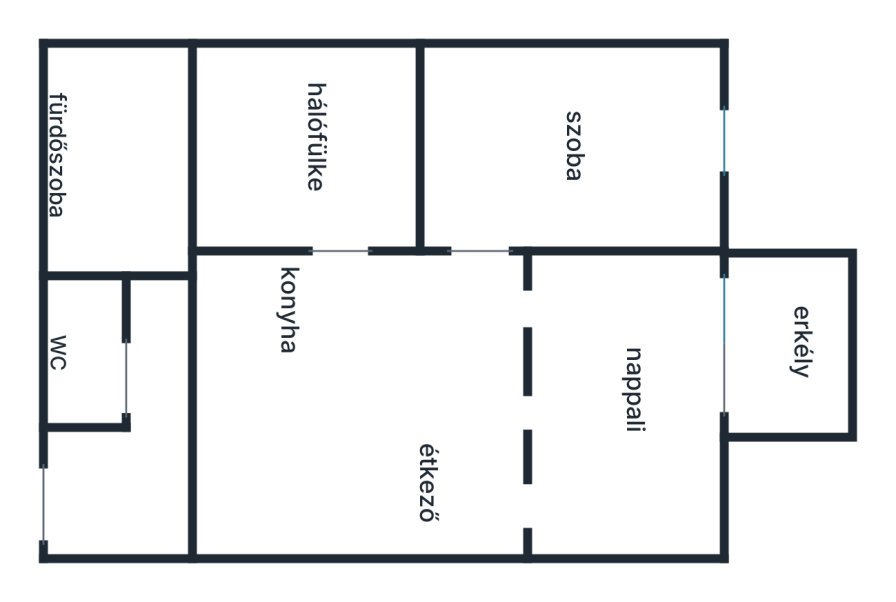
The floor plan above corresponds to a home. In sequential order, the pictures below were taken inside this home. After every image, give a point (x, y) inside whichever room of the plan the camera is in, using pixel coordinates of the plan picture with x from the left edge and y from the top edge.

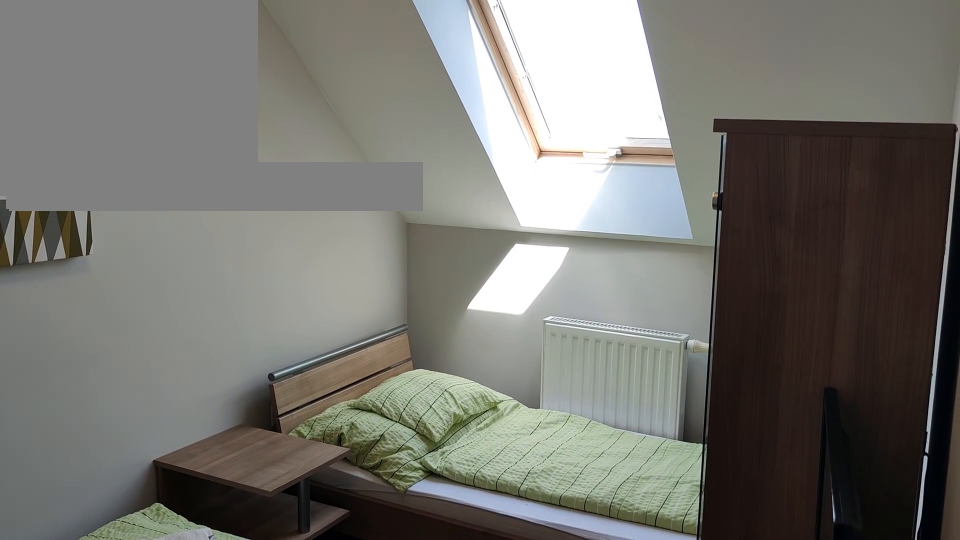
(574, 133)
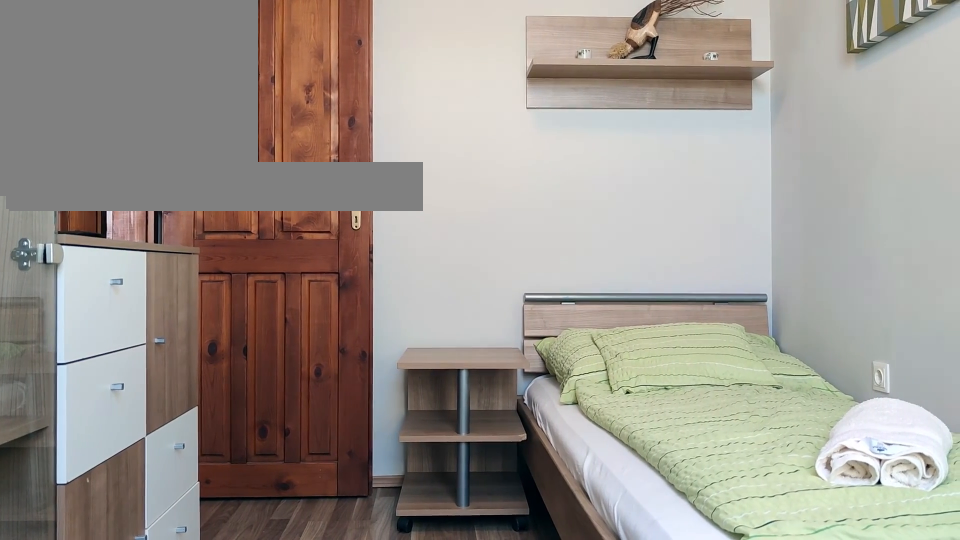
(574, 133)
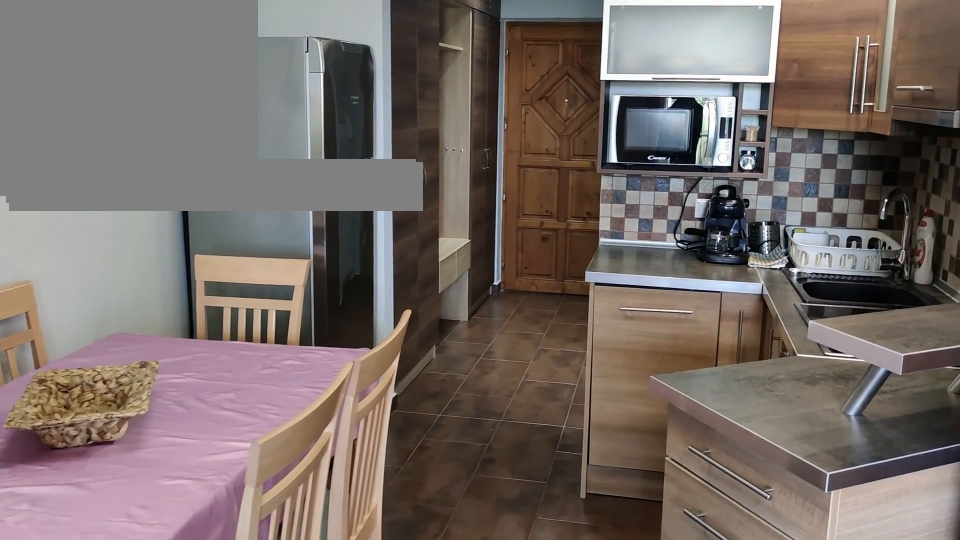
(351, 417)
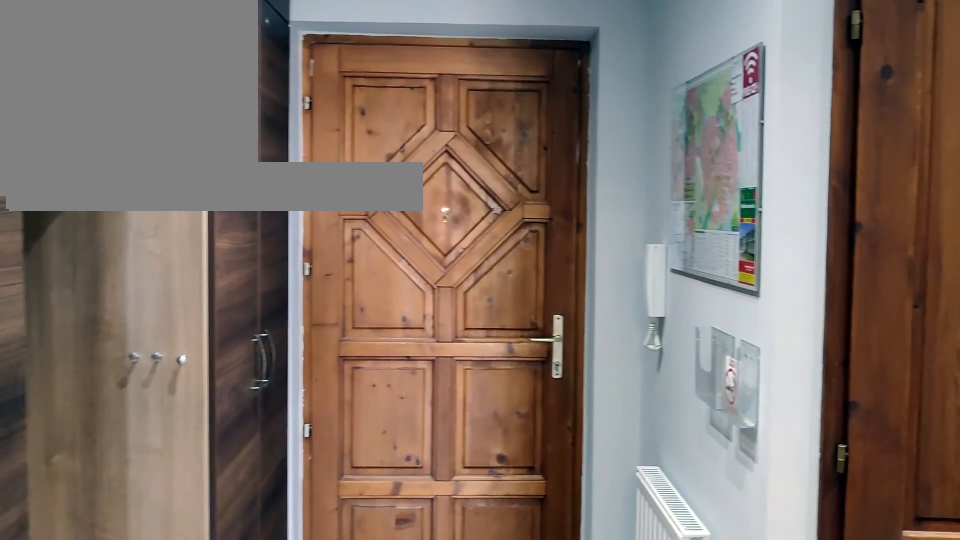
(82, 486)
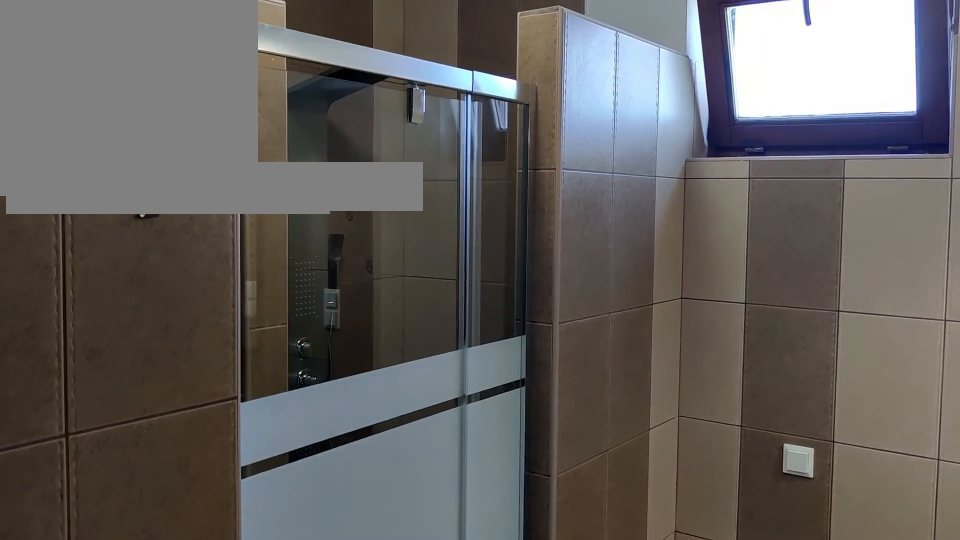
(81, 159)
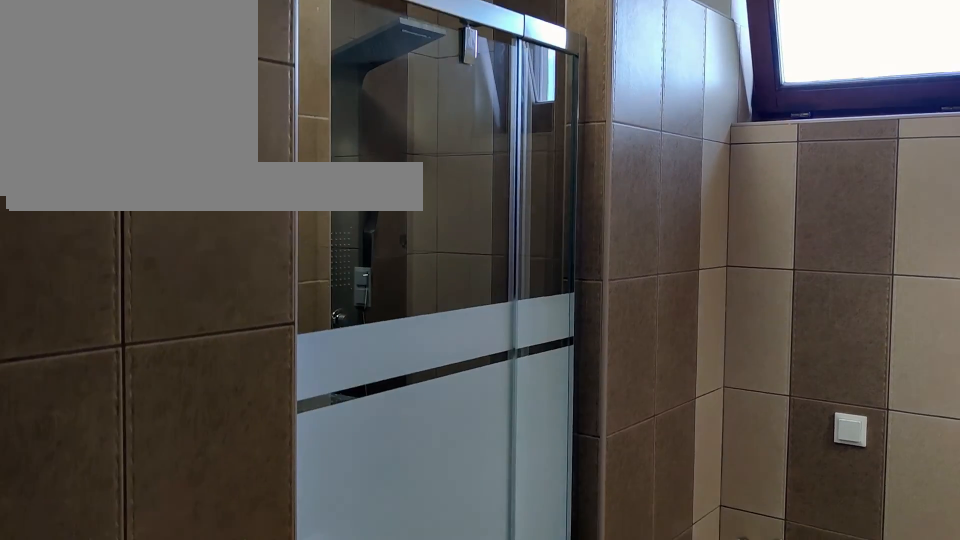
(81, 159)
